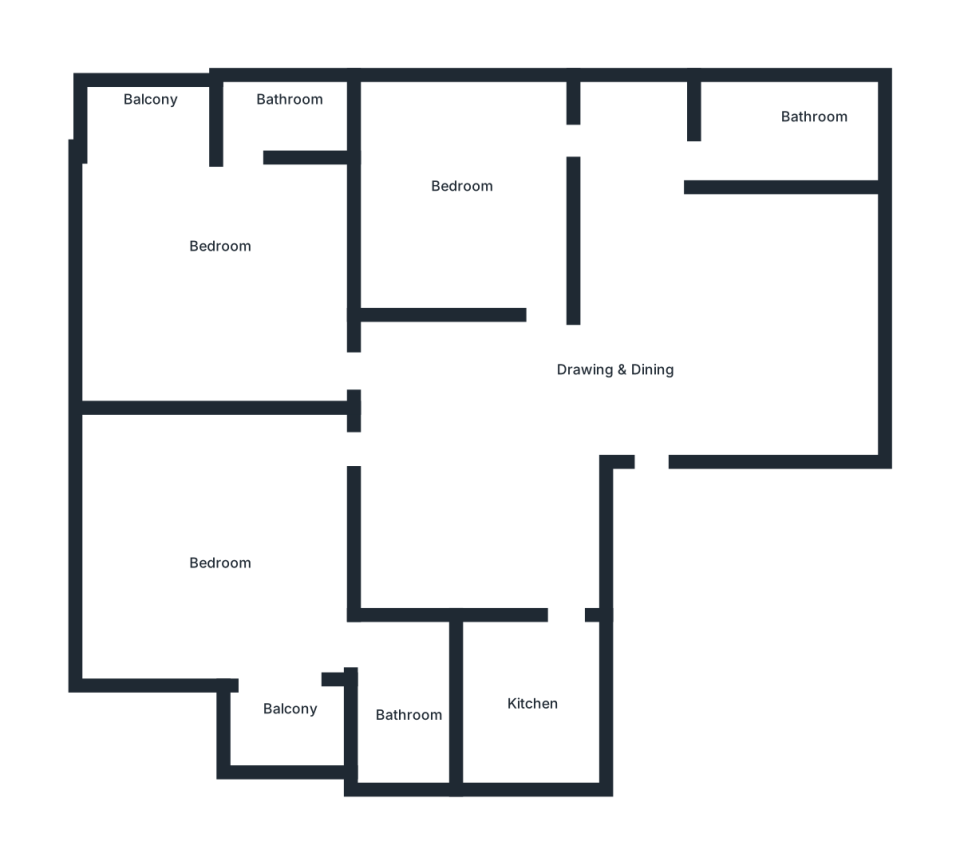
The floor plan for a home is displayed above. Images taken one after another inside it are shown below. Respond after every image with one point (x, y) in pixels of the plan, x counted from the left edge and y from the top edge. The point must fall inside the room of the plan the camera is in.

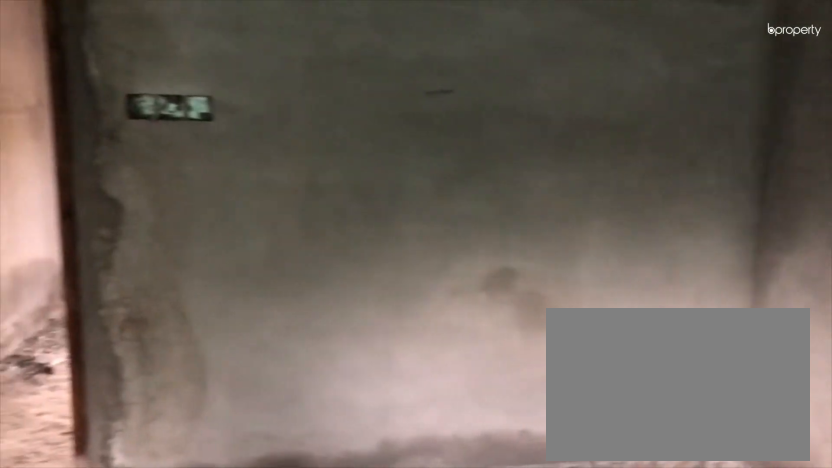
(463, 191)
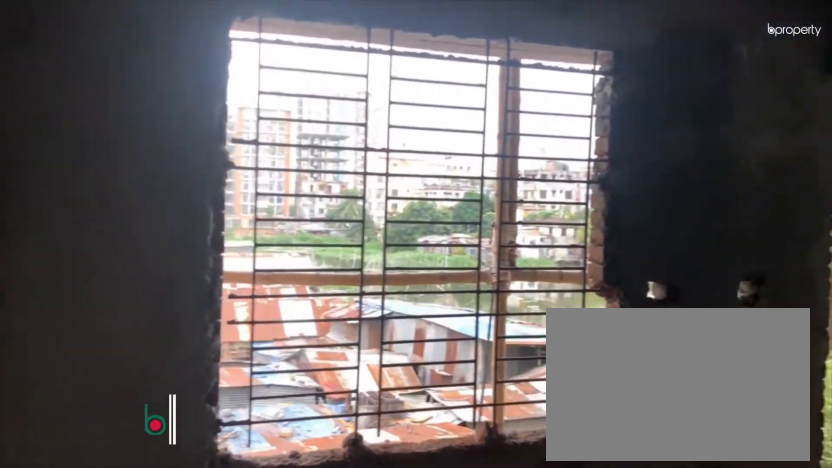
(214, 250)
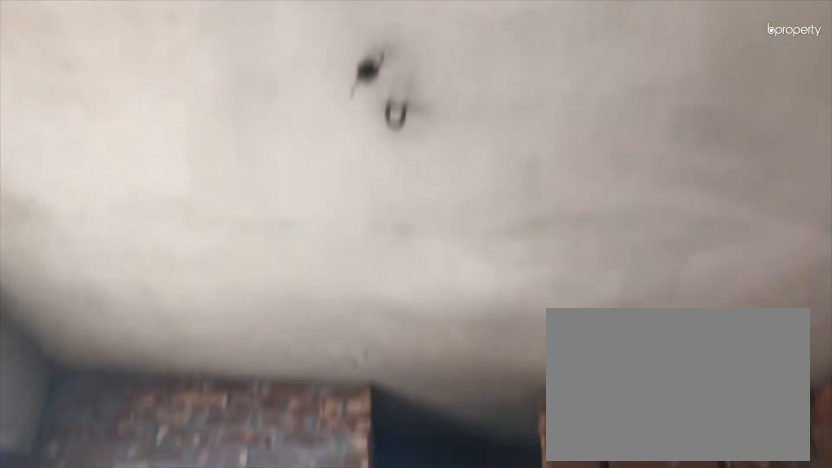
(228, 245)
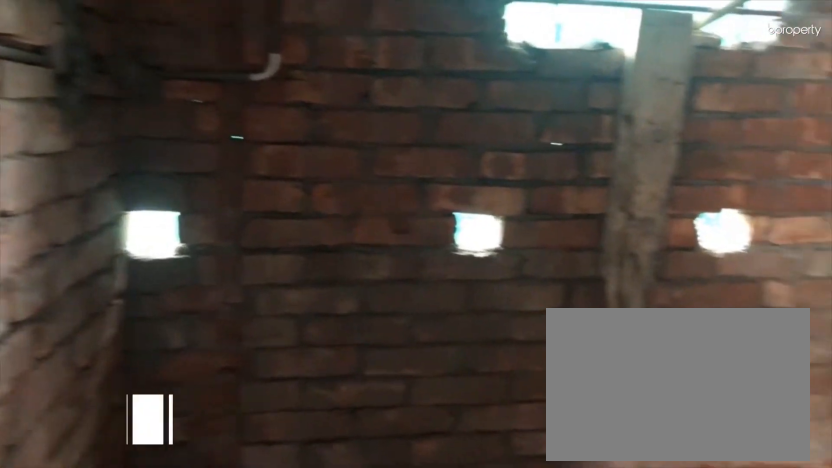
(283, 116)
